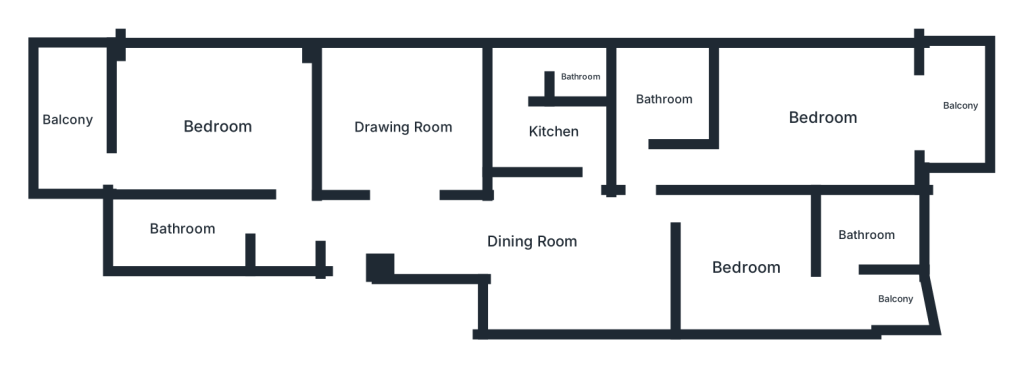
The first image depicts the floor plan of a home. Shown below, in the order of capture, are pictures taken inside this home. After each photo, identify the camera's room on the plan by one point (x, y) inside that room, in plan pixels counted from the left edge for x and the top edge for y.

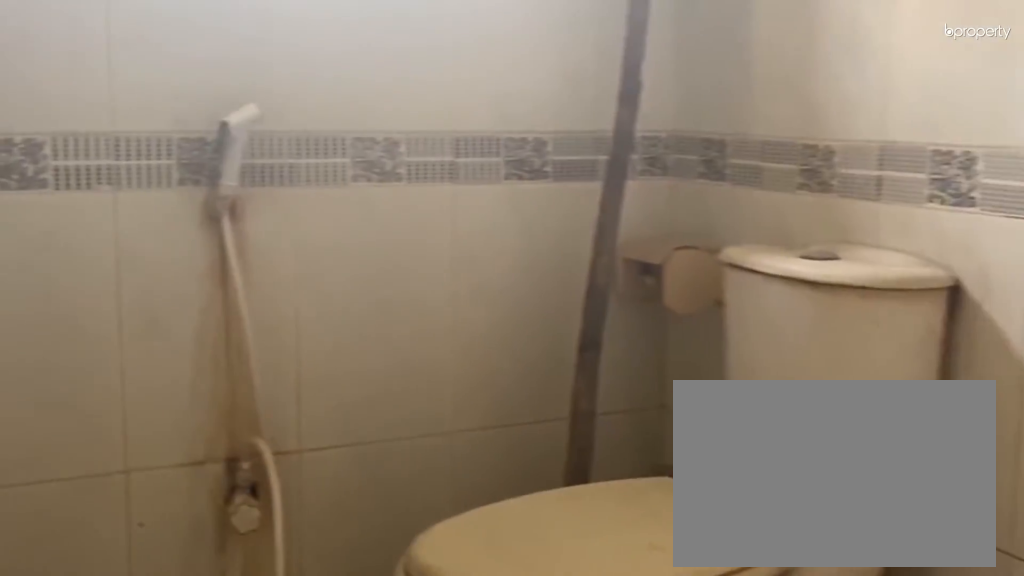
(665, 99)
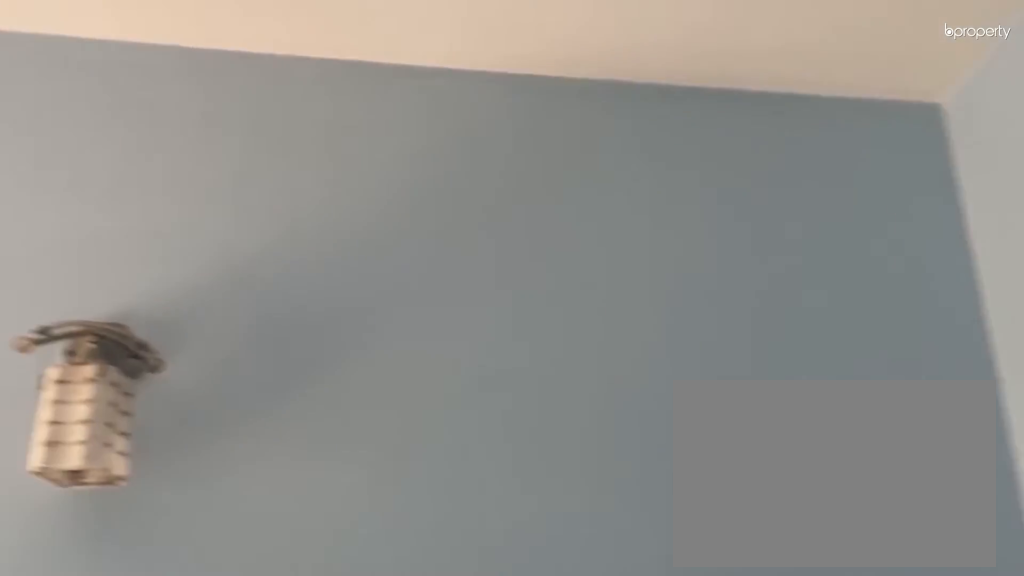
(748, 269)
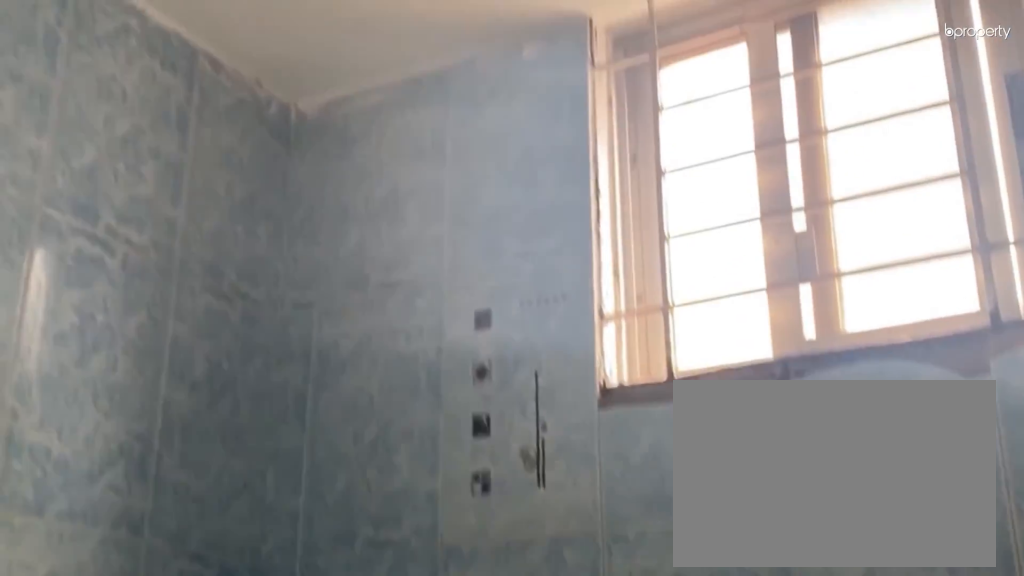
(867, 236)
